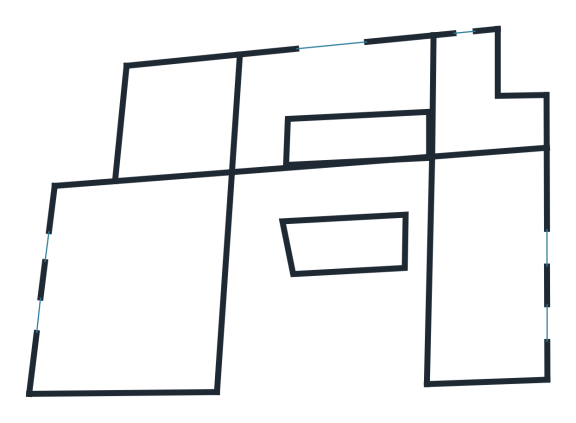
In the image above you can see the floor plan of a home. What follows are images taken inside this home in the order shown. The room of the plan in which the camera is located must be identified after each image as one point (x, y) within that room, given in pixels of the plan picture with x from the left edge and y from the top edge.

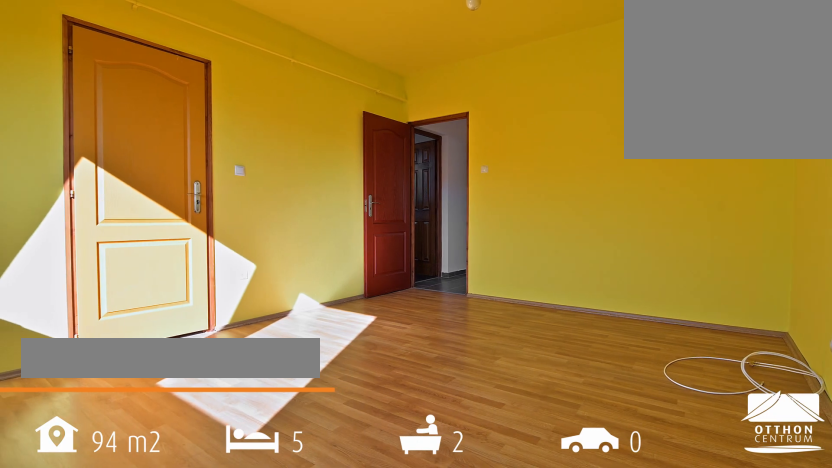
(137, 287)
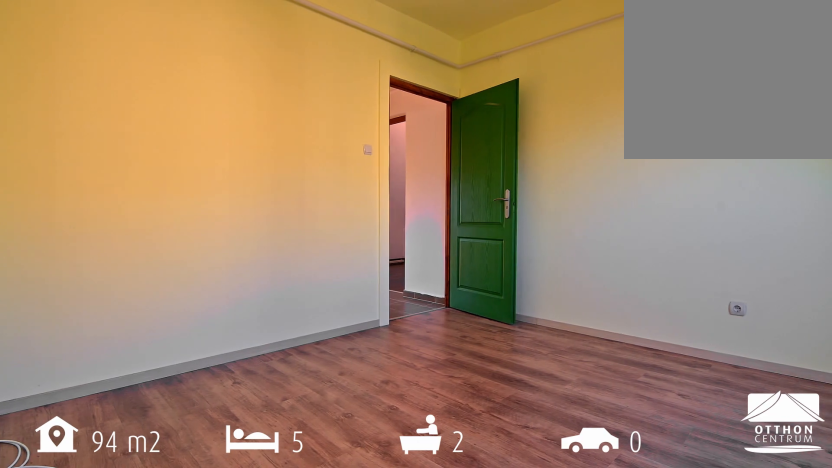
(490, 272)
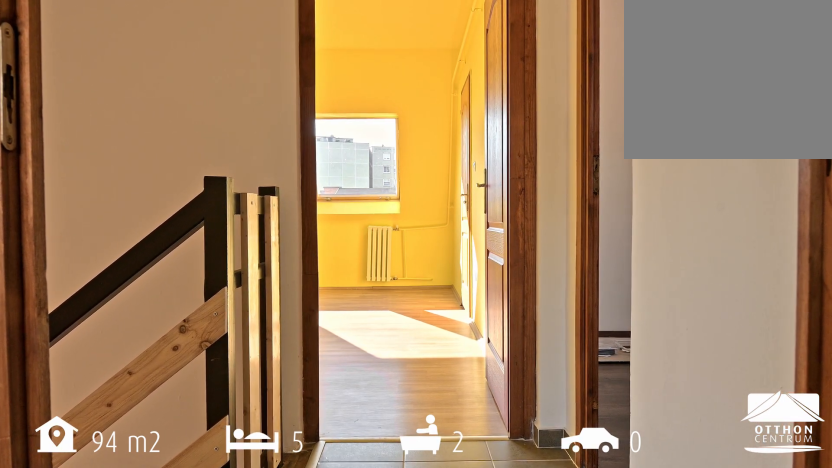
(489, 272)
